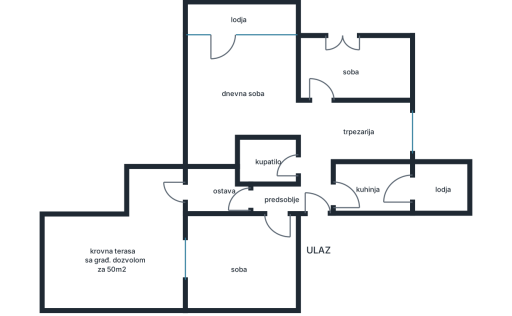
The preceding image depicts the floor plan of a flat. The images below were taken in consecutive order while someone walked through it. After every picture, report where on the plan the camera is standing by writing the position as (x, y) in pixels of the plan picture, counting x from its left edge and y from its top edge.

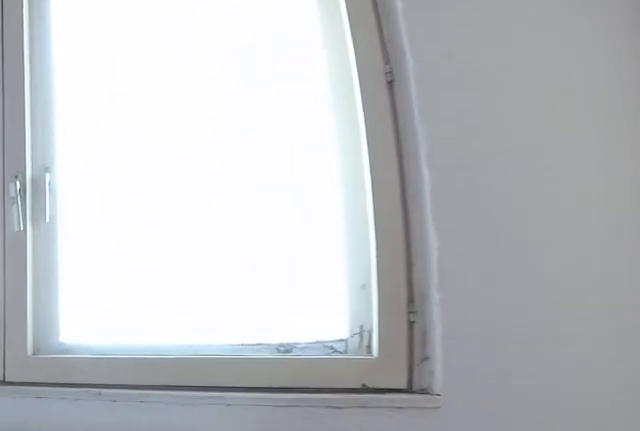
(225, 234)
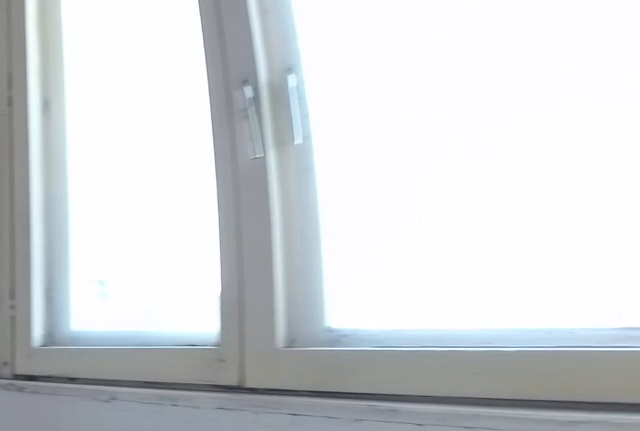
(217, 236)
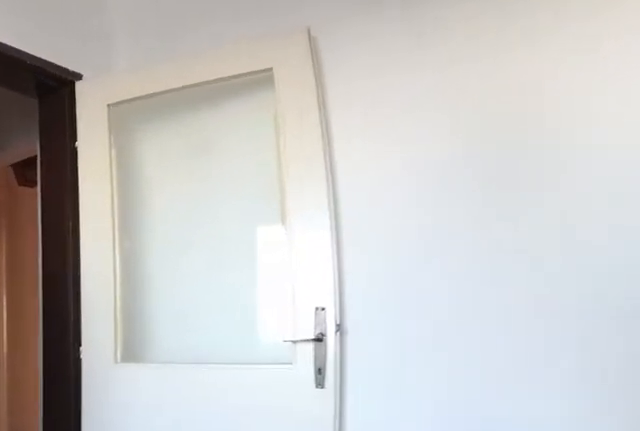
(255, 255)
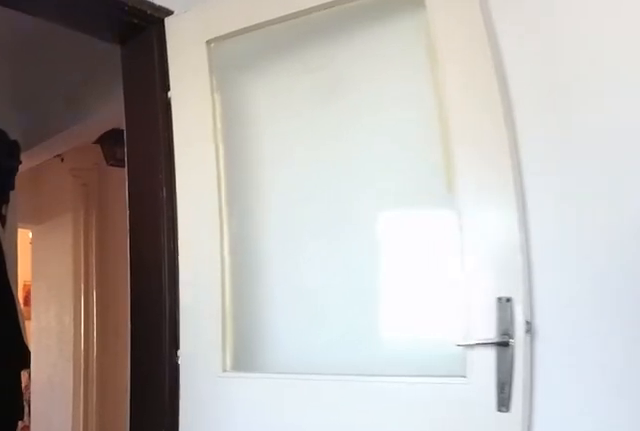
(262, 252)
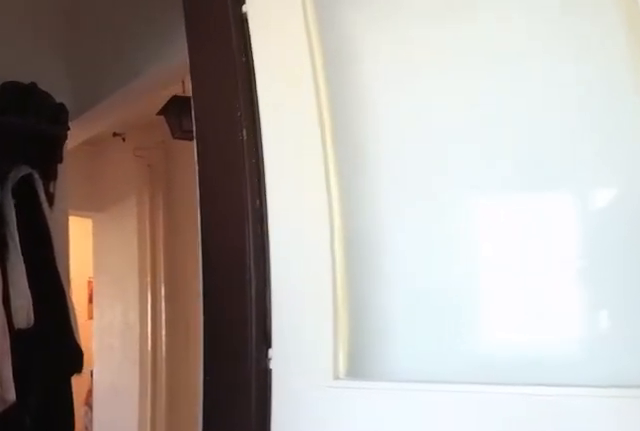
(267, 248)
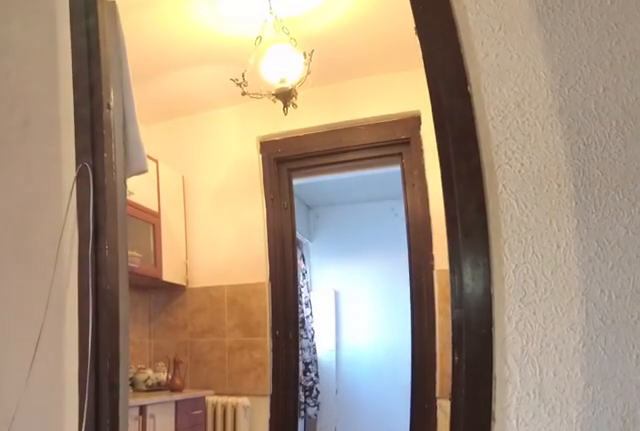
(299, 198)
